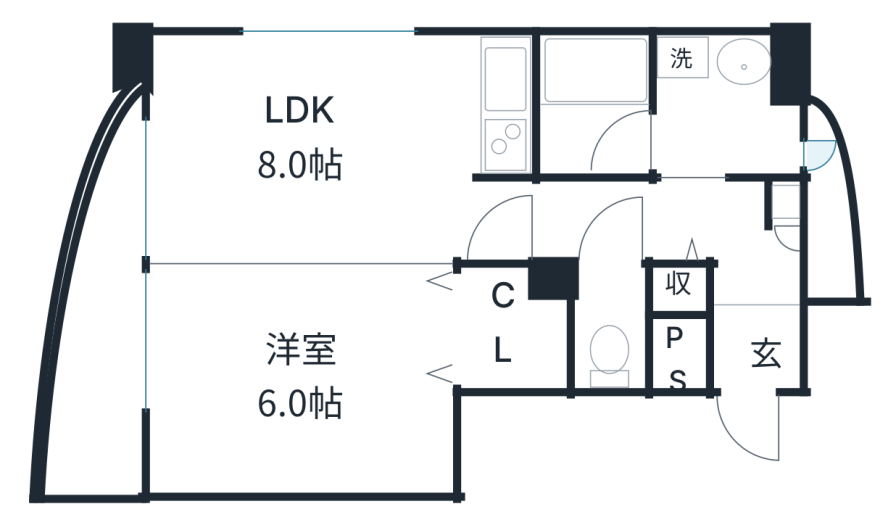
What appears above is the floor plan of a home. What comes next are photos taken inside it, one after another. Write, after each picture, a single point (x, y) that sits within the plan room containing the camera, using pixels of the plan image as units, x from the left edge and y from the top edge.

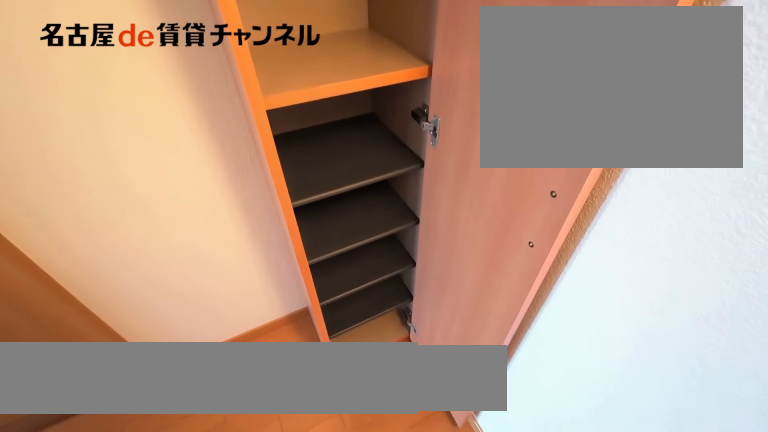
(785, 201)
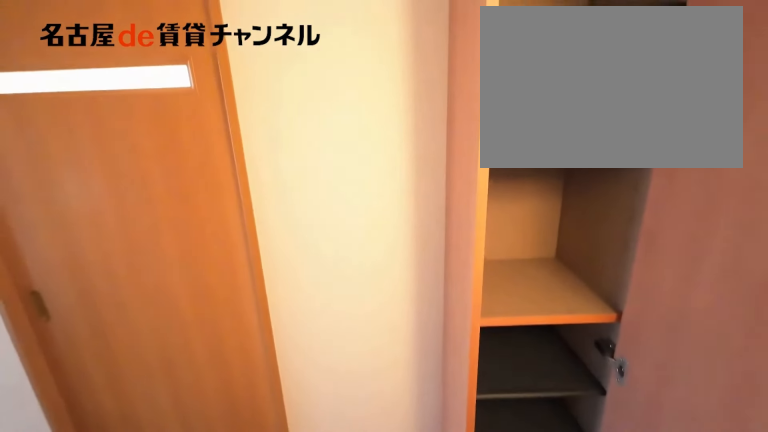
(785, 201)
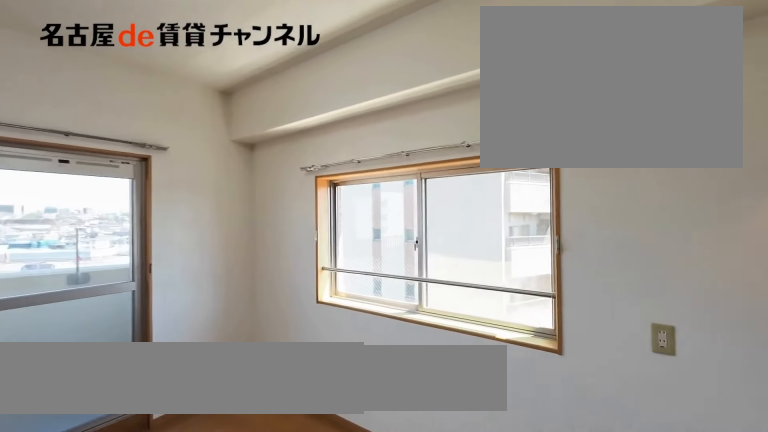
(308, 148)
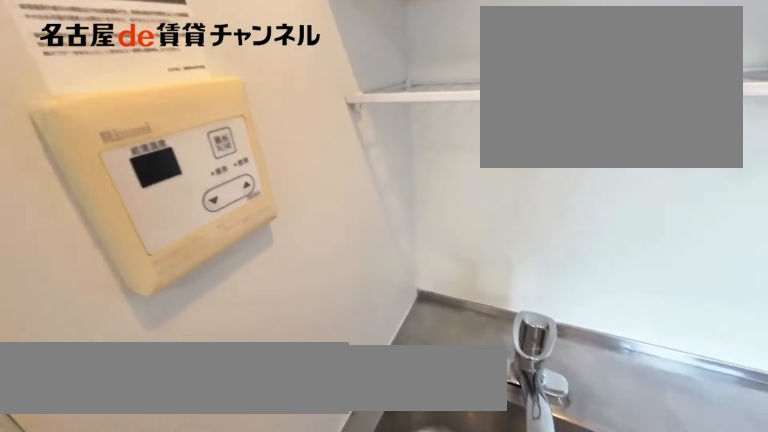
(510, 107)
